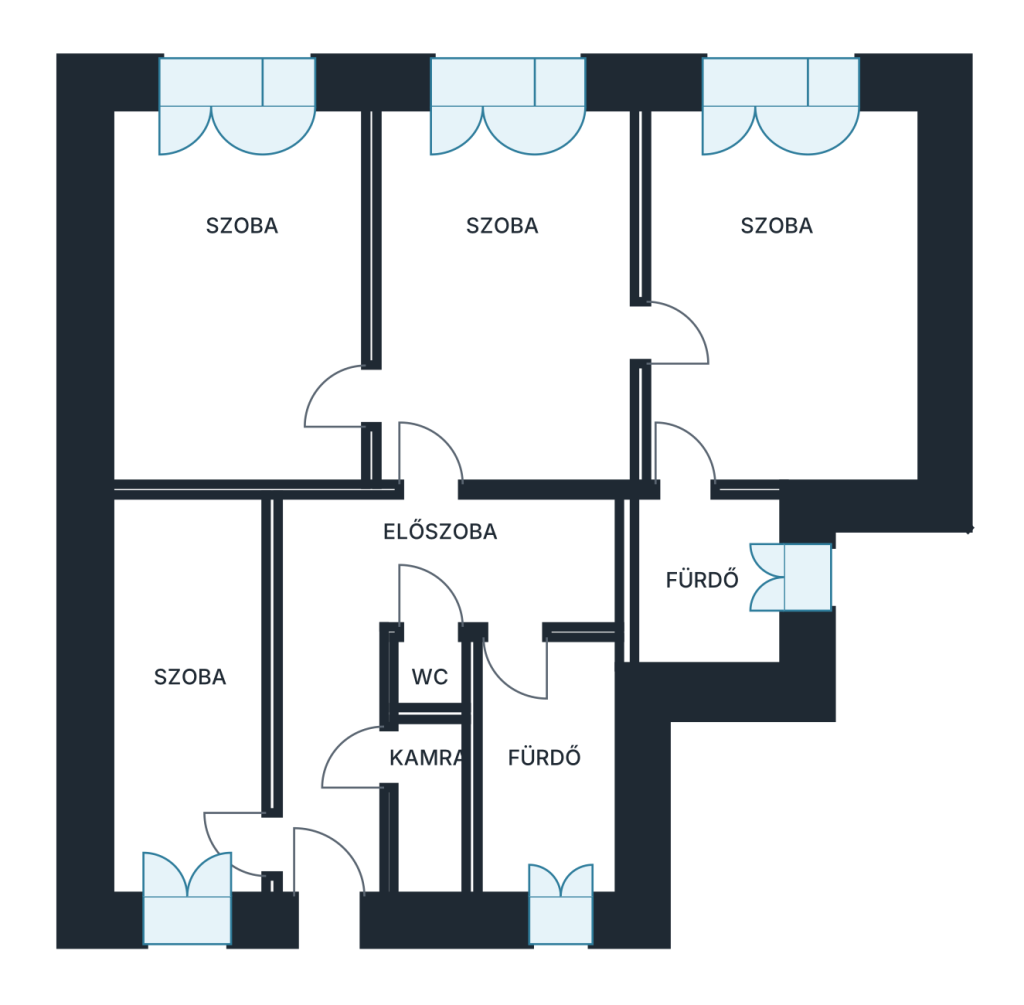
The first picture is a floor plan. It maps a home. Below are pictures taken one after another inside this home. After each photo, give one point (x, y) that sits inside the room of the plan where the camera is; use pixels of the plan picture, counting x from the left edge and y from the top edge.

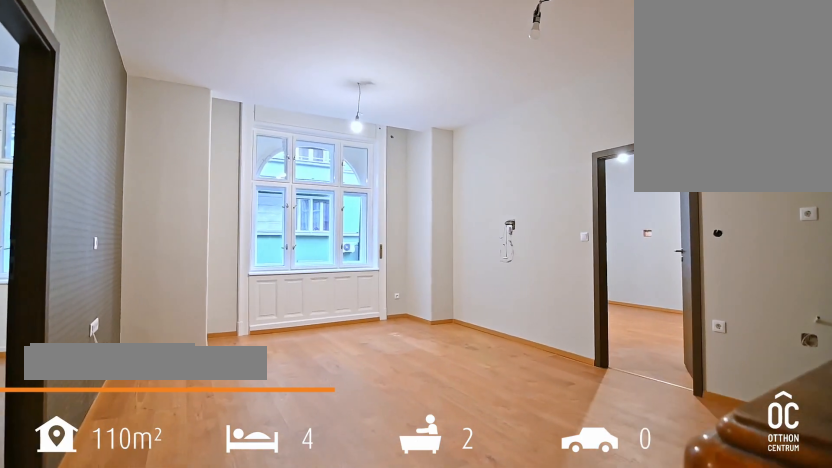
(505, 298)
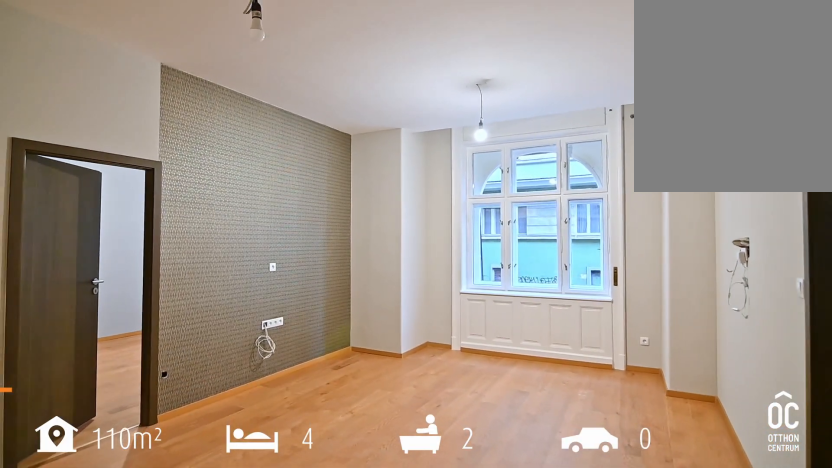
(505, 298)
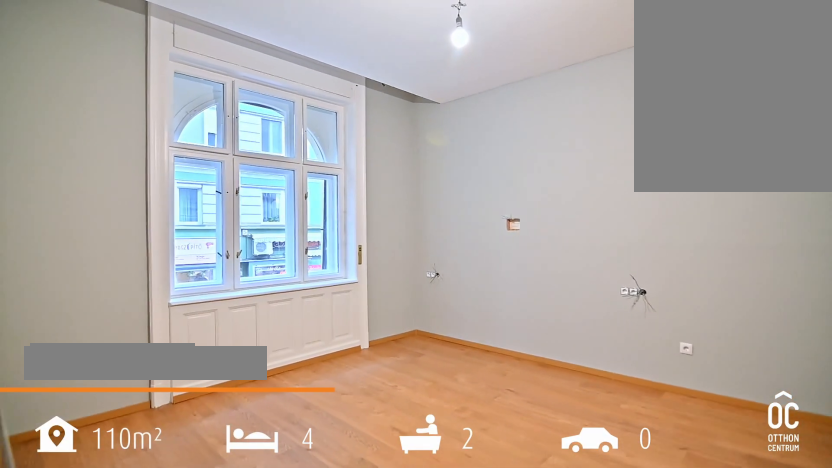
(784, 301)
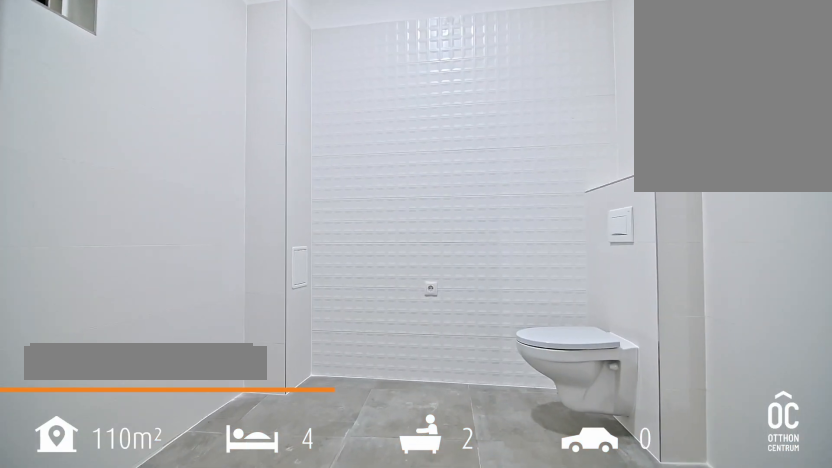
(697, 581)
